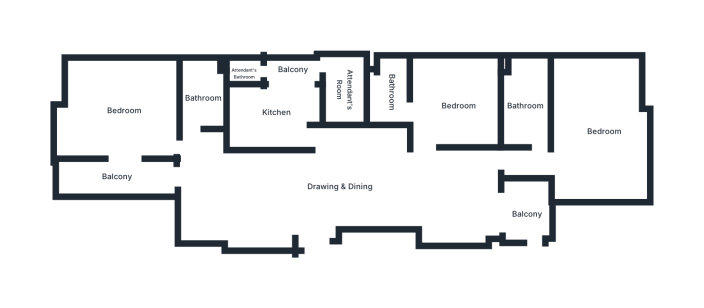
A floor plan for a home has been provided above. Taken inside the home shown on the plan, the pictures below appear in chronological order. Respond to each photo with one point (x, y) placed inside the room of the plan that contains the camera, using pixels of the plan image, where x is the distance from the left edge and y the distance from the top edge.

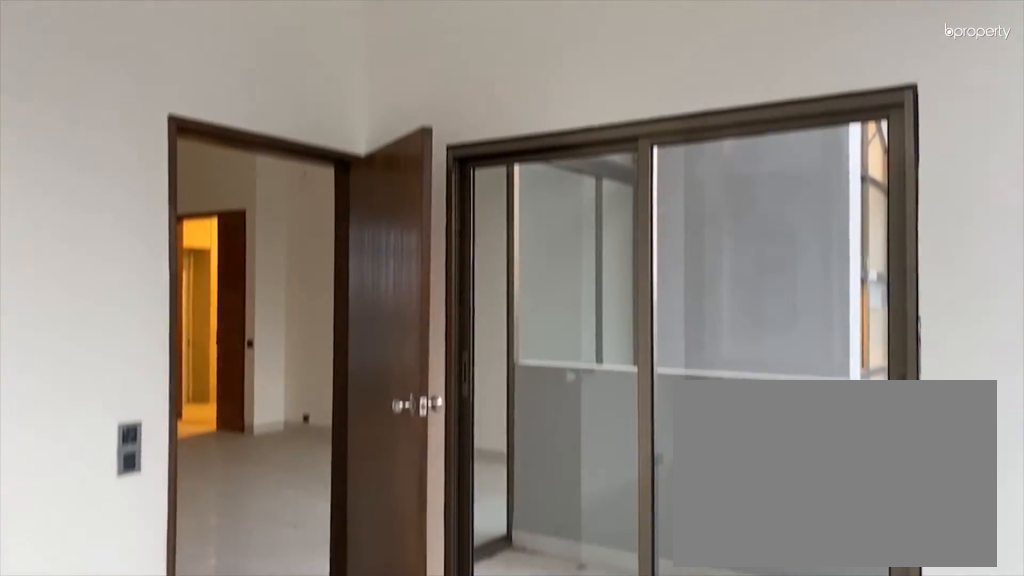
(124, 110)
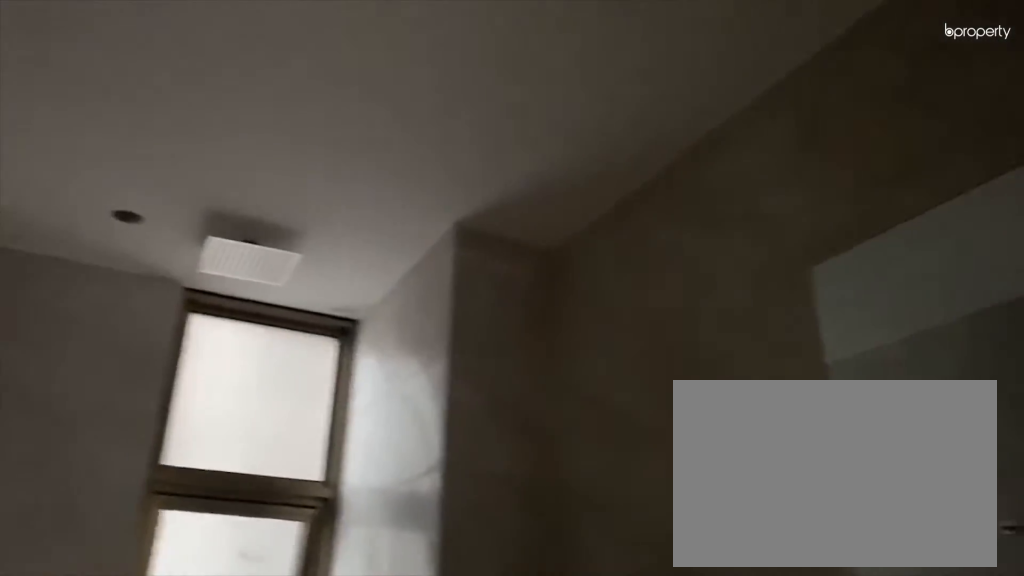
(202, 103)
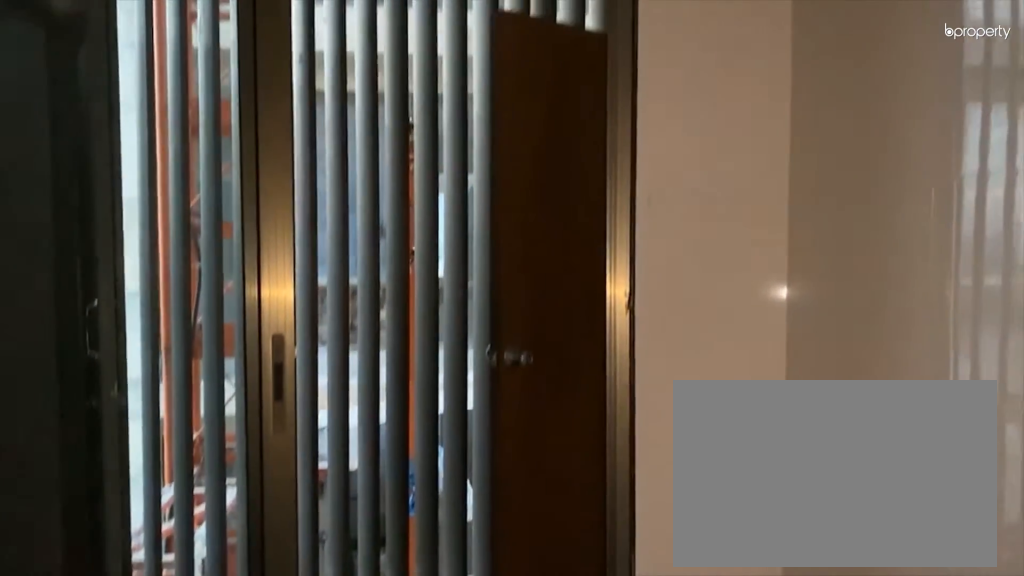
(276, 114)
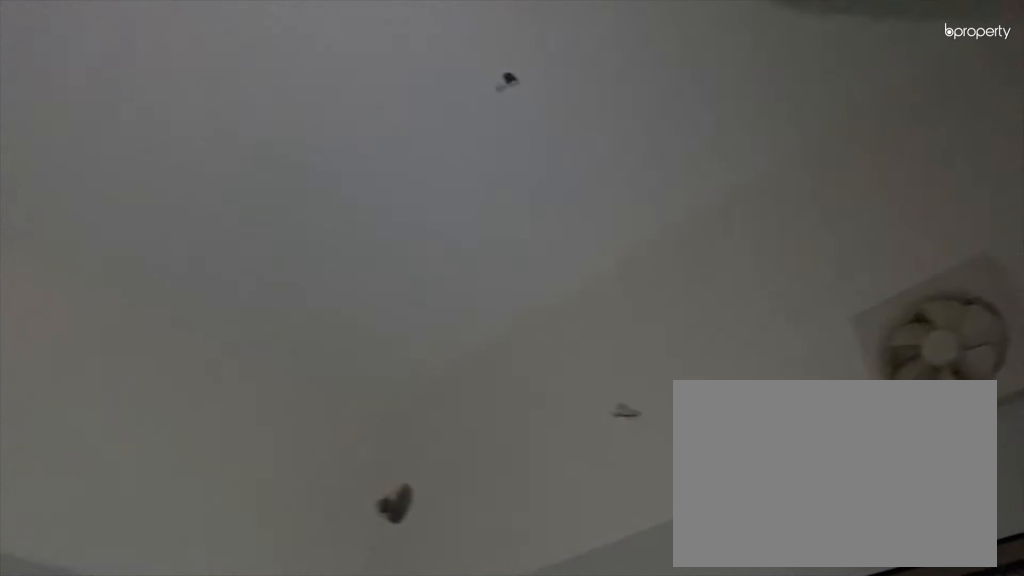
(276, 114)
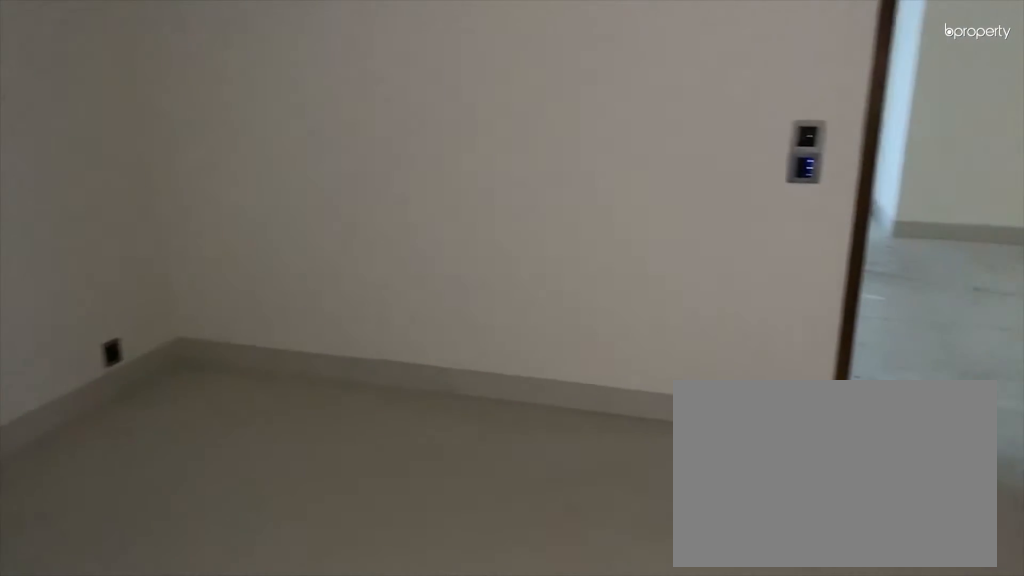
(451, 106)
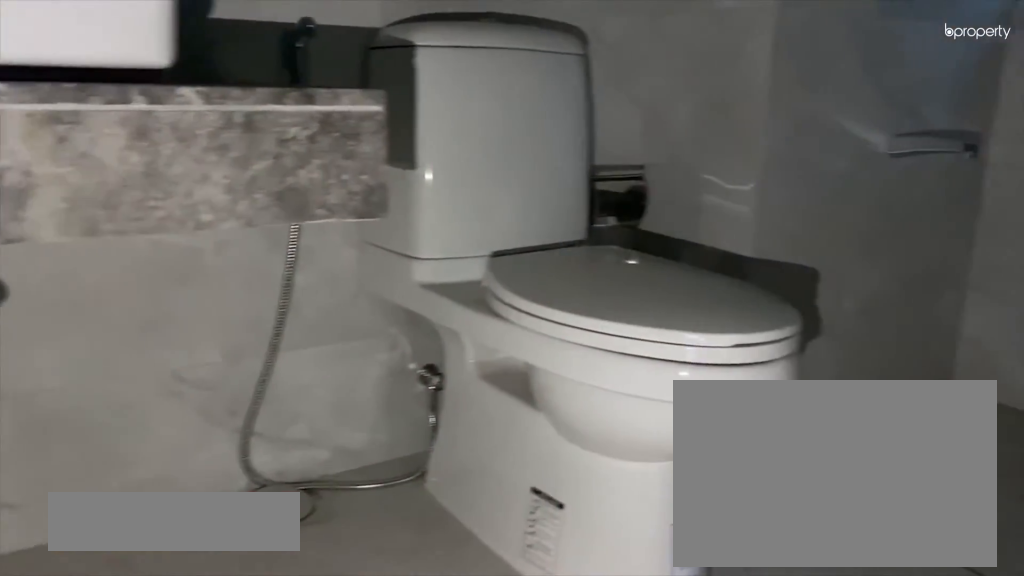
(392, 94)
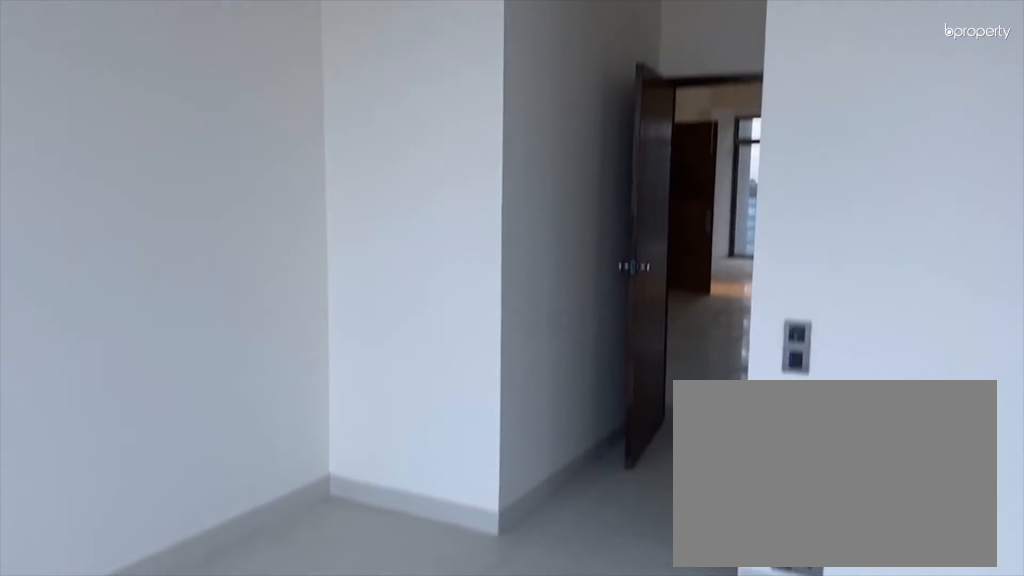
(604, 165)
